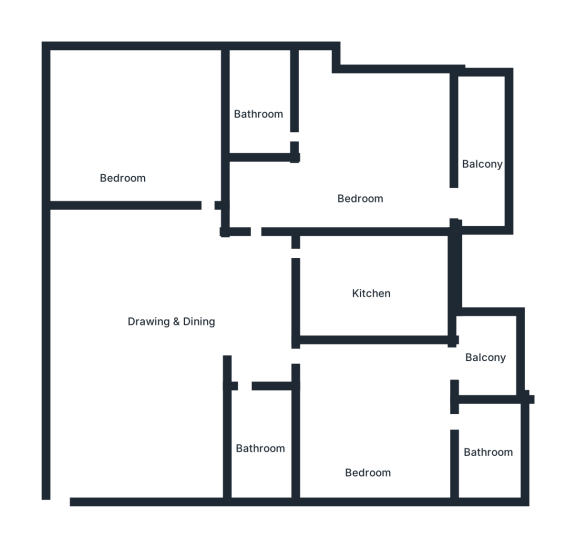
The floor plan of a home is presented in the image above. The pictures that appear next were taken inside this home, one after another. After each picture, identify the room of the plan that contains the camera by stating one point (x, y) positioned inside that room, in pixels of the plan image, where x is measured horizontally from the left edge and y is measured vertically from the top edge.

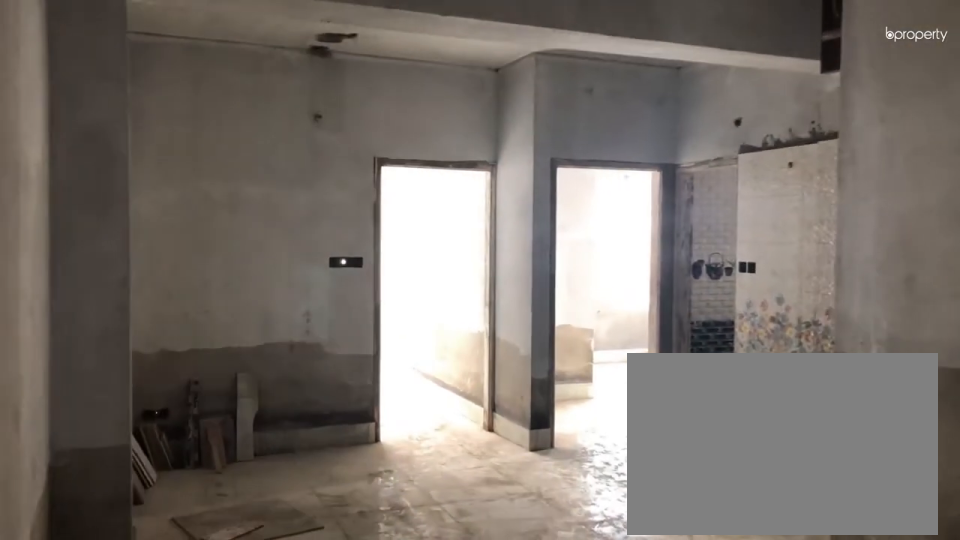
(76, 477)
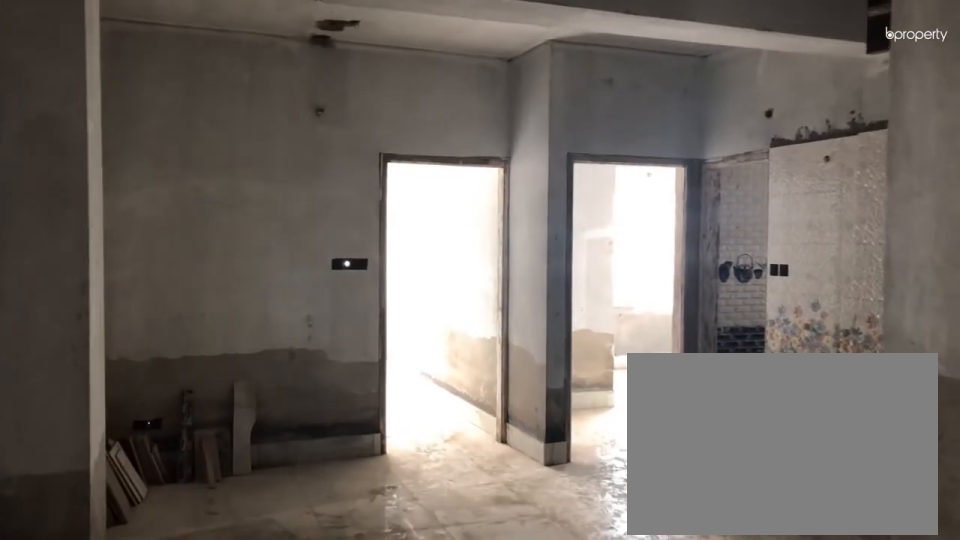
(76, 477)
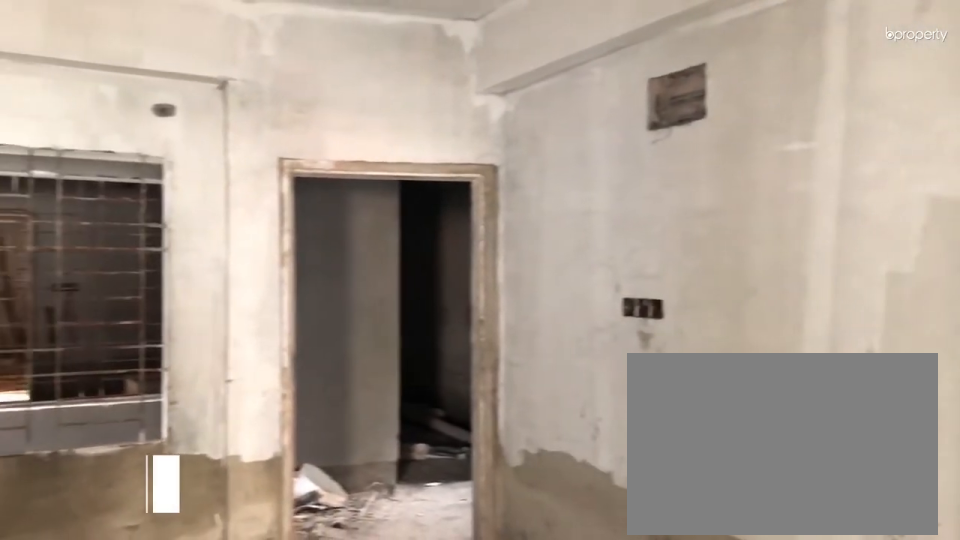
(172, 312)
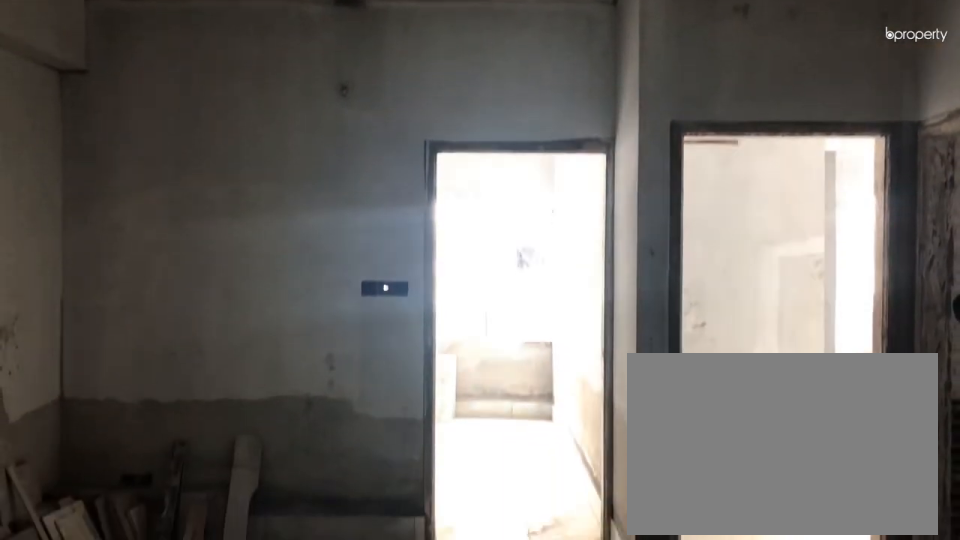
(172, 312)
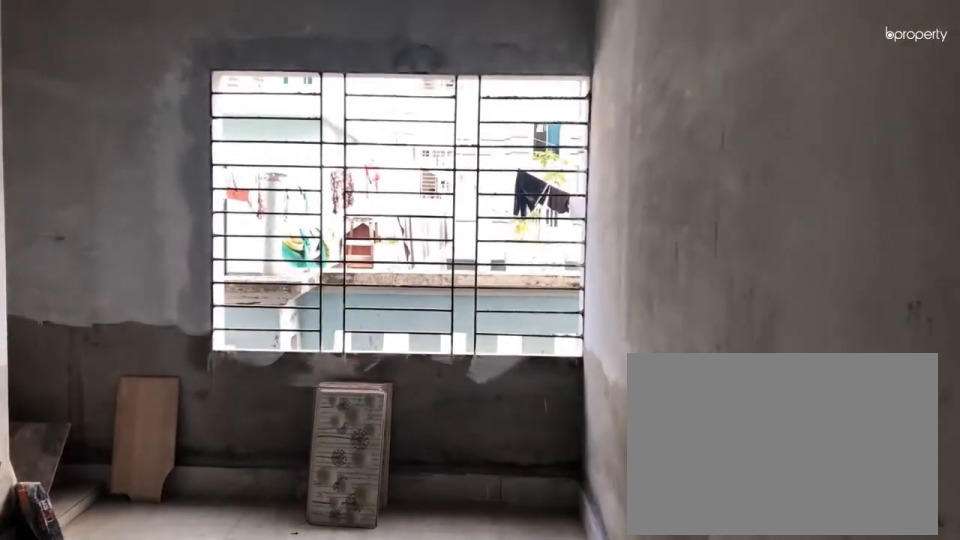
(196, 168)
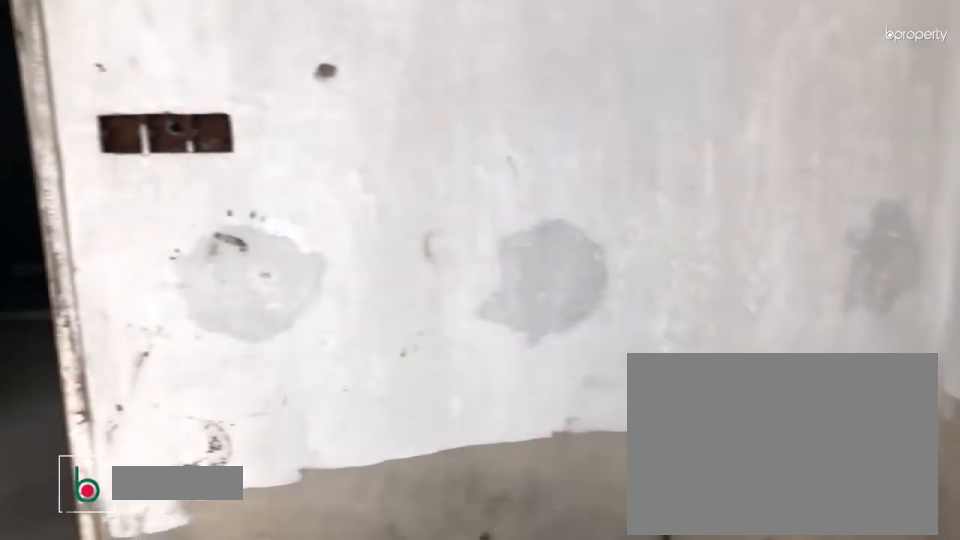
(121, 128)
